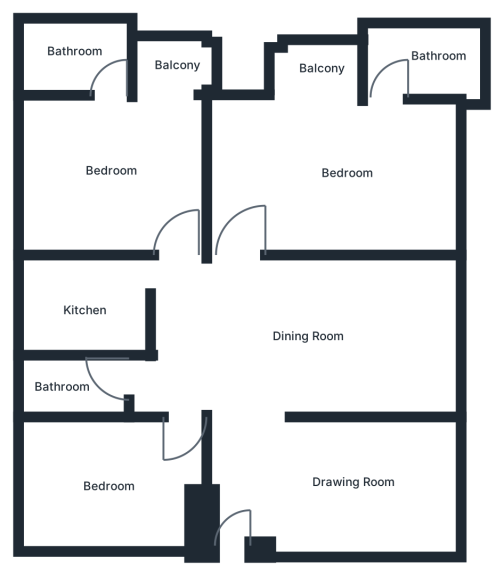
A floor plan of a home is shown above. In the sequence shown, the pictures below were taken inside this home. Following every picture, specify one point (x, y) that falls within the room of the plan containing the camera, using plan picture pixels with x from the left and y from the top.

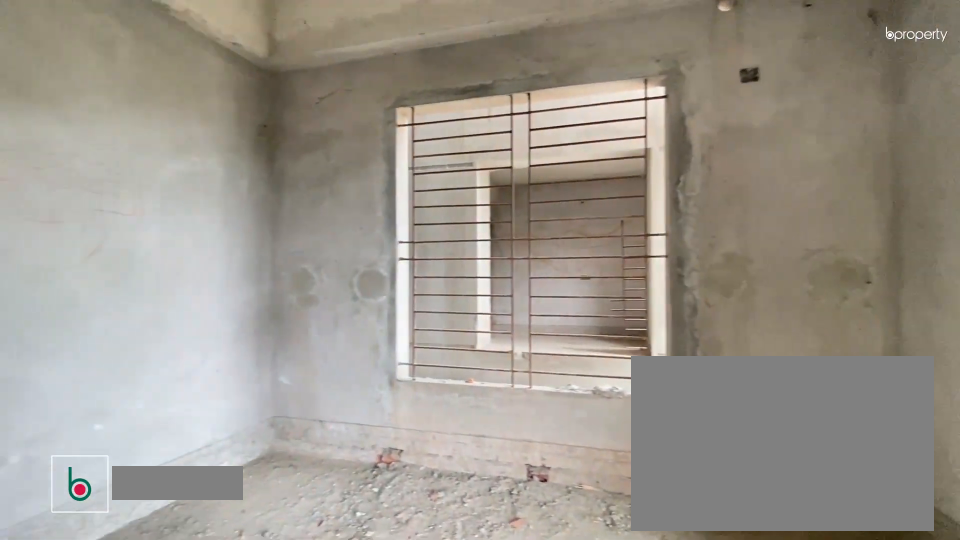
(113, 163)
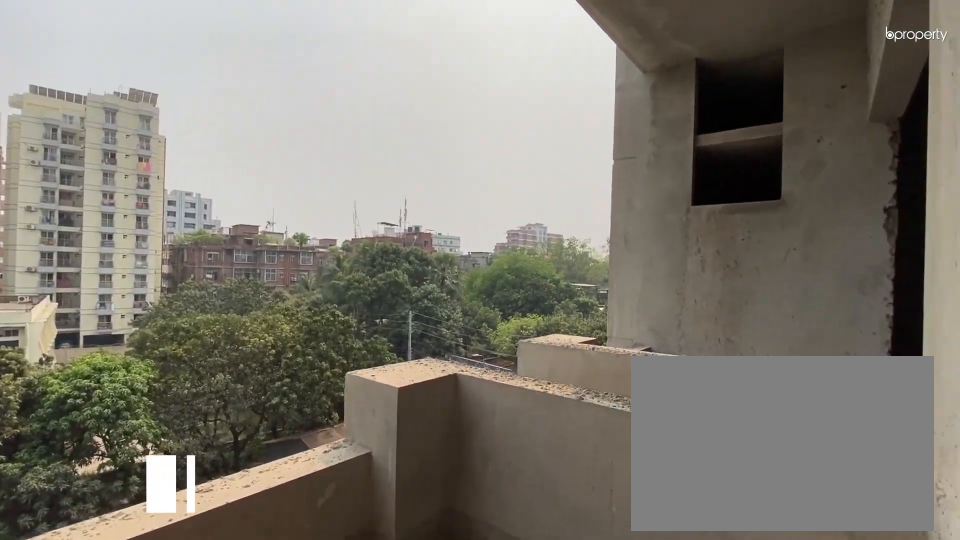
(167, 64)
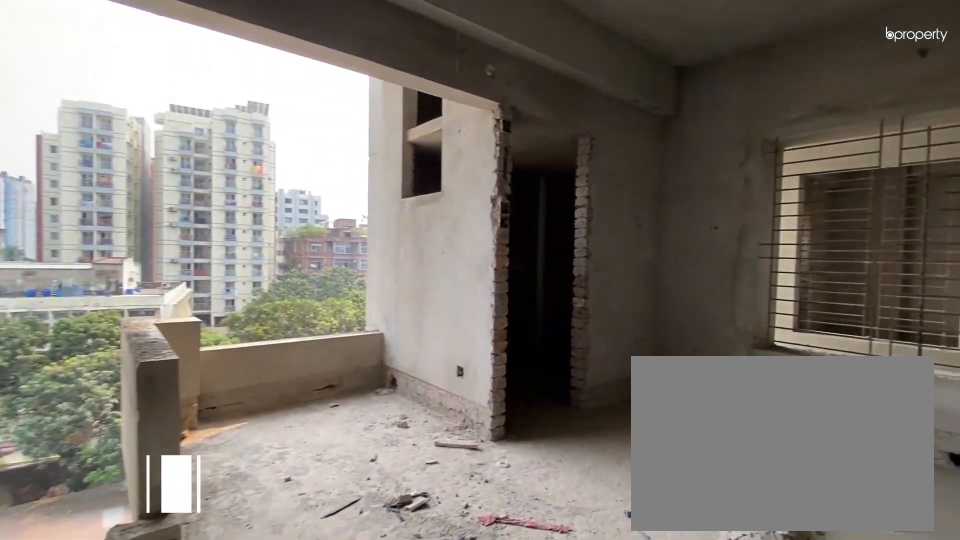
(315, 166)
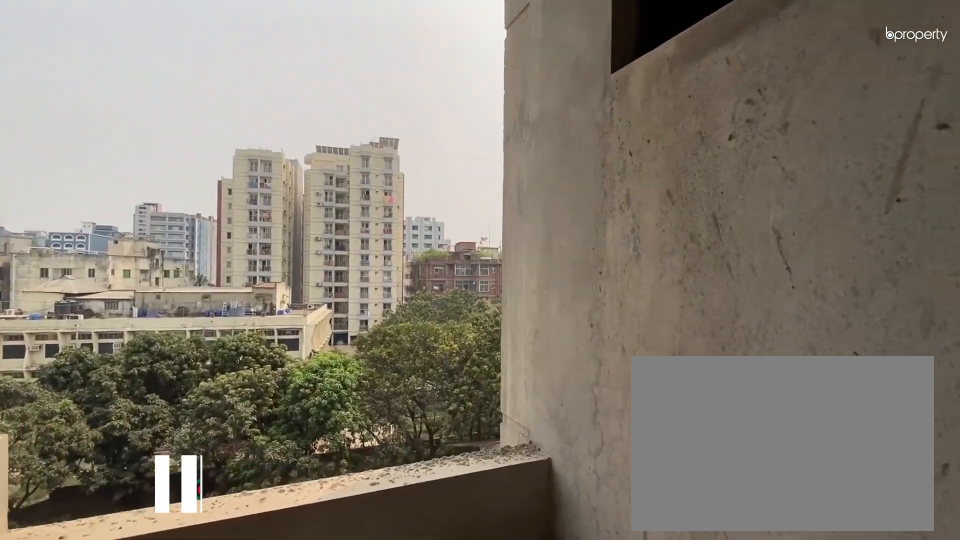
(321, 80)
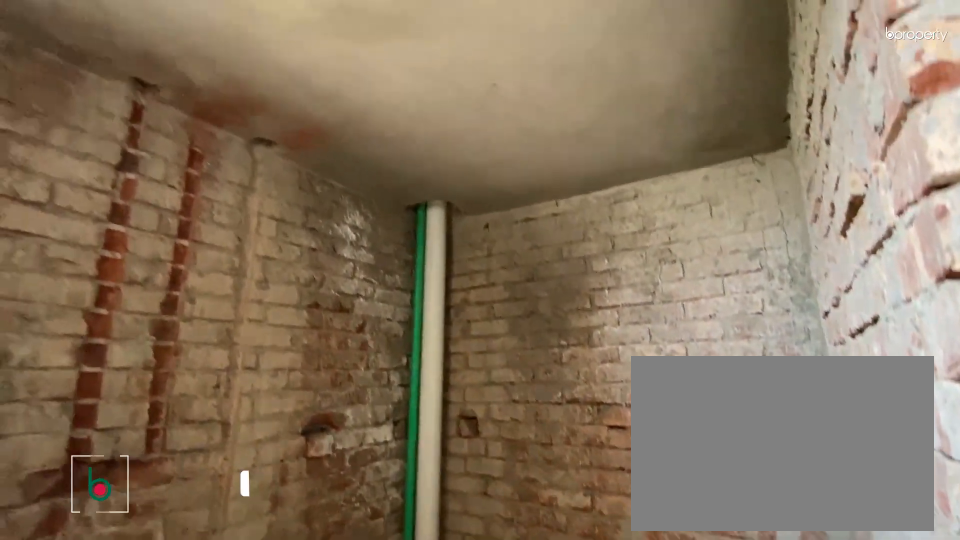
(440, 64)
